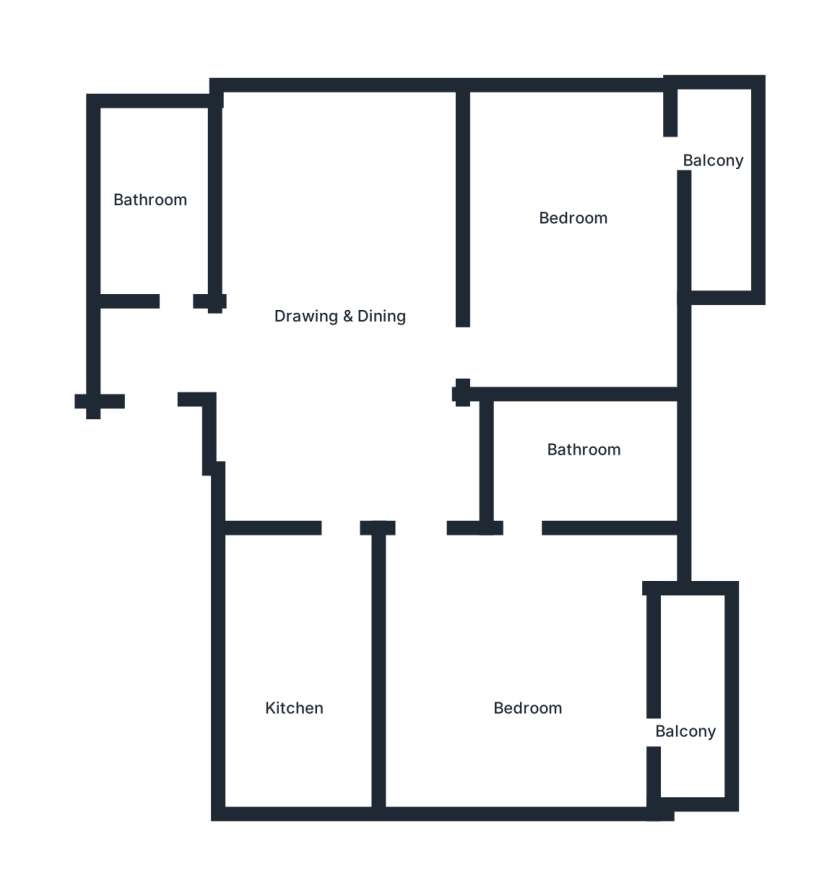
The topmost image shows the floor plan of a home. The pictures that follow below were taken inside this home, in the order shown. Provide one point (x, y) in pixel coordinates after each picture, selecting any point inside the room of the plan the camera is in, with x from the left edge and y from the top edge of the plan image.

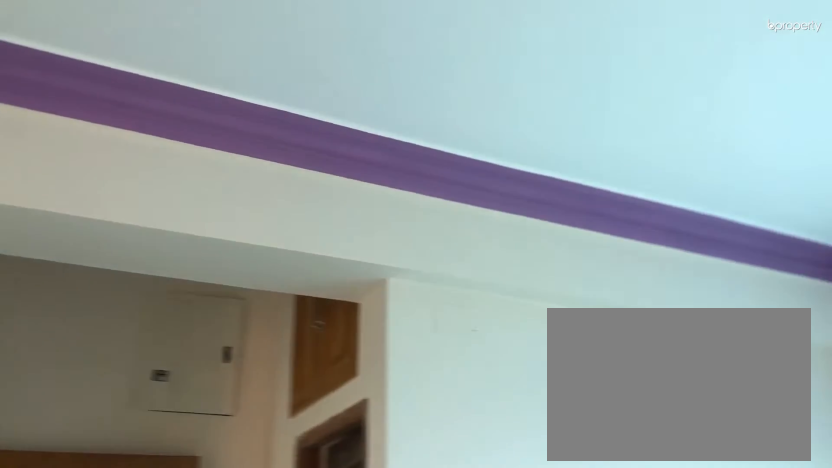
(318, 360)
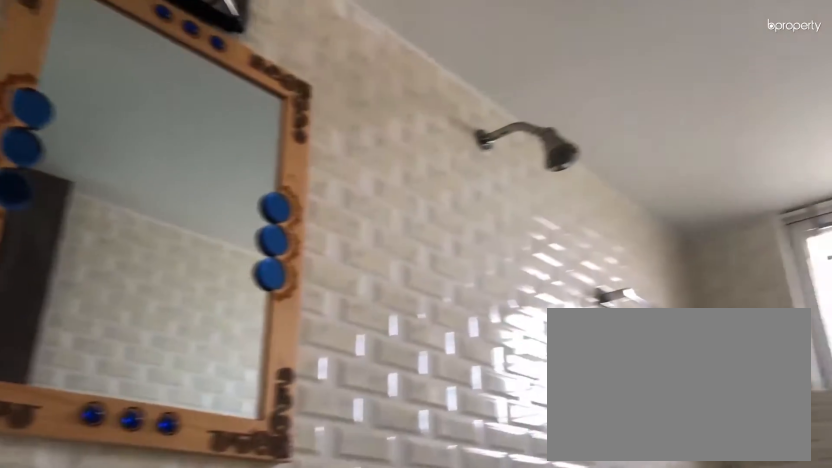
(161, 207)
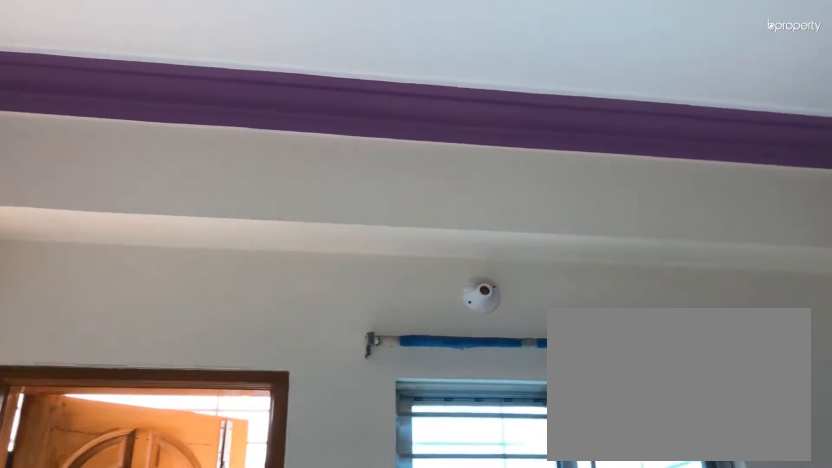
(578, 226)
